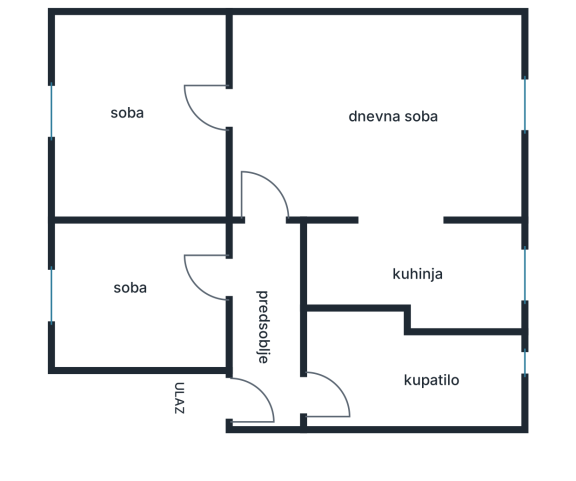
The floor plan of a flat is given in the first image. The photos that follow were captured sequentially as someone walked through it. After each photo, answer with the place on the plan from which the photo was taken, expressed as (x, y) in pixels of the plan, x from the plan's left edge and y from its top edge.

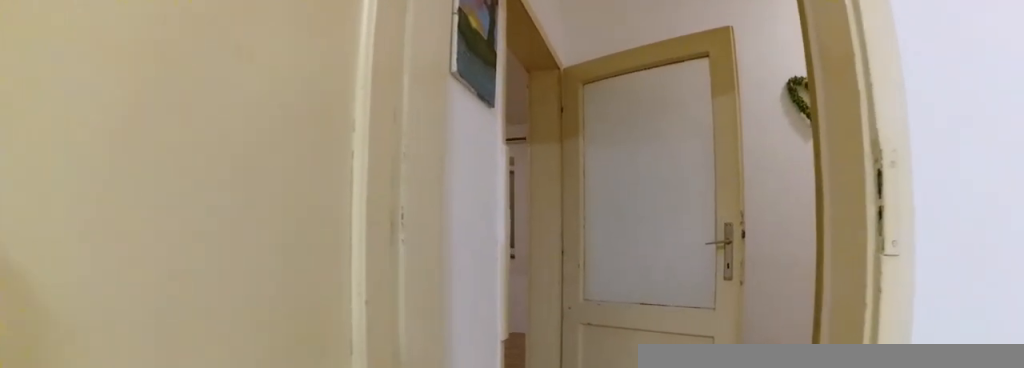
(163, 283)
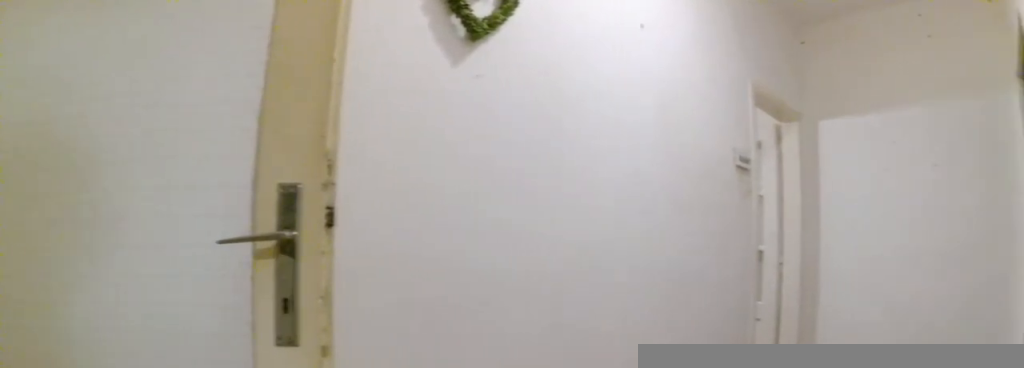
(246, 259)
